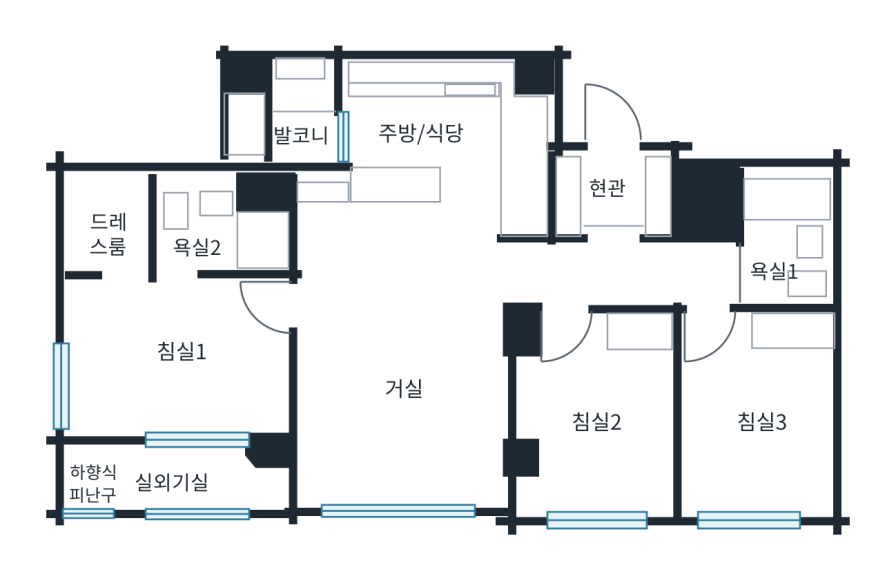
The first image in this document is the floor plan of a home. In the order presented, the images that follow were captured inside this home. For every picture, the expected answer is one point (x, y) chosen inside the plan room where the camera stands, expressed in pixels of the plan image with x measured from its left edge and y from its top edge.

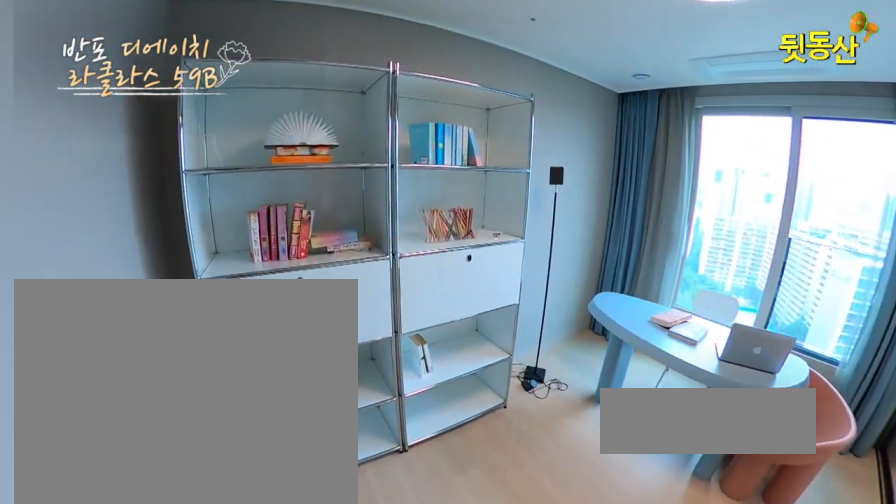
(770, 427)
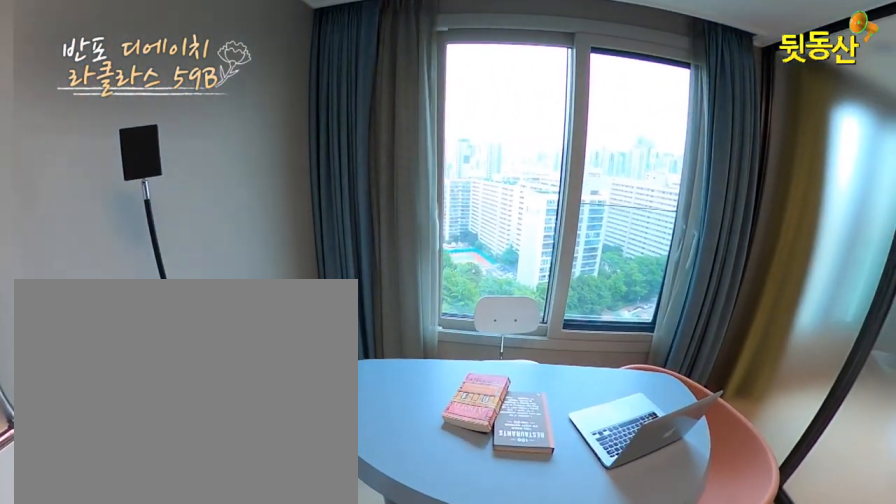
(771, 430)
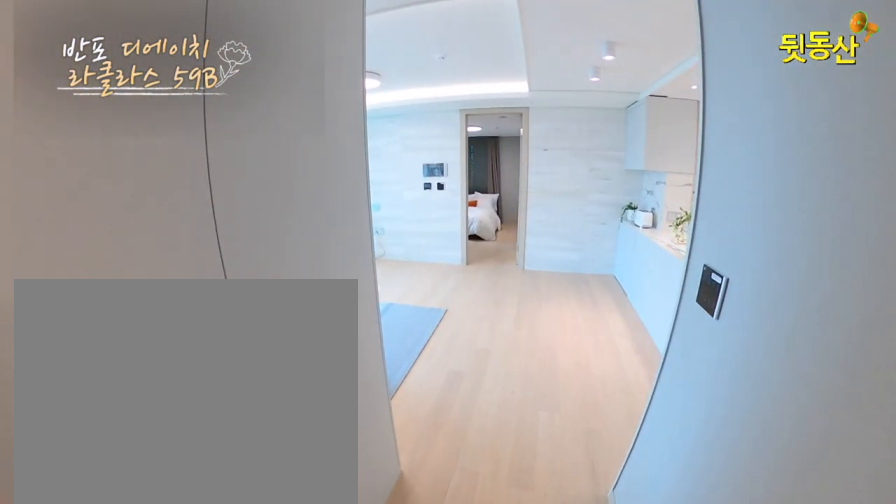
(621, 419)
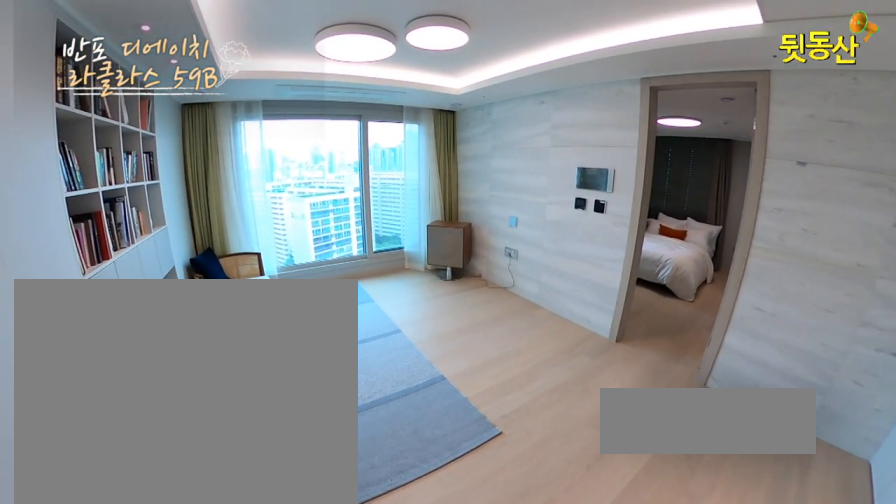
(402, 392)
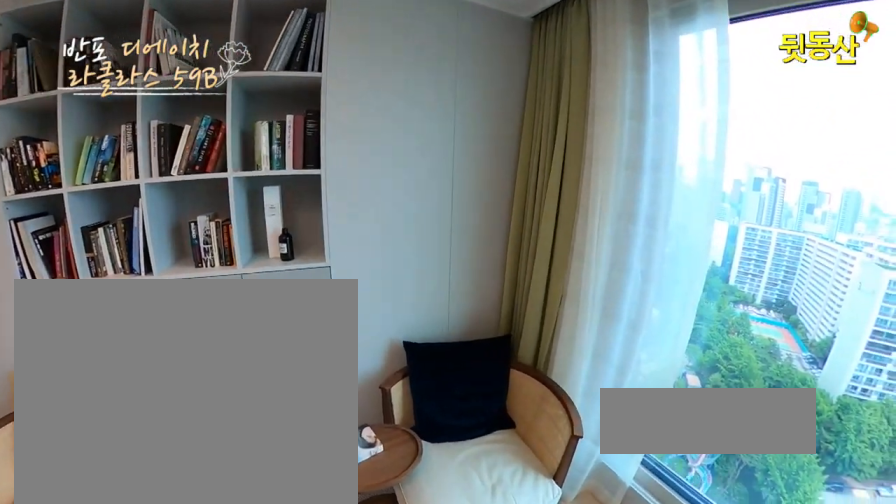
(403, 392)
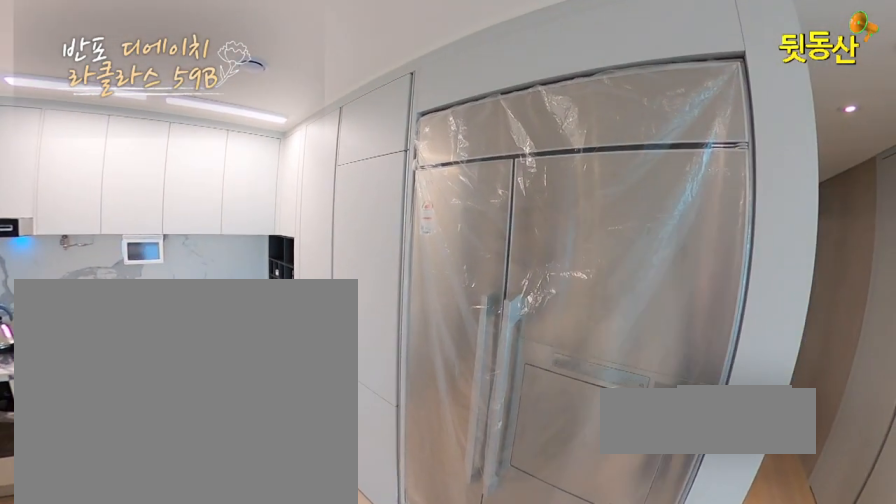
(452, 162)
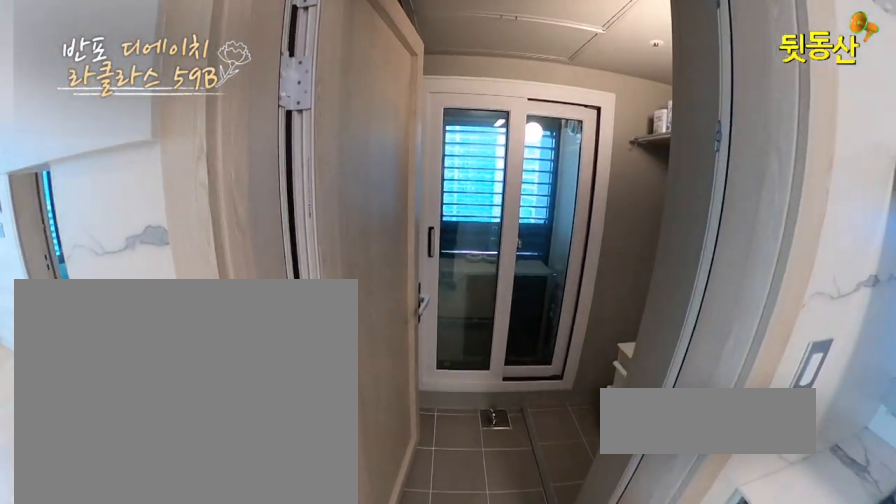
(294, 115)
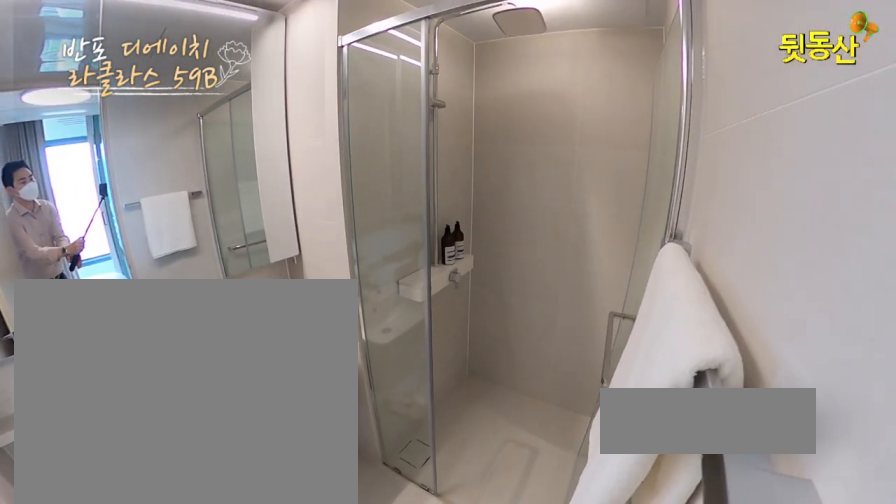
(209, 239)
